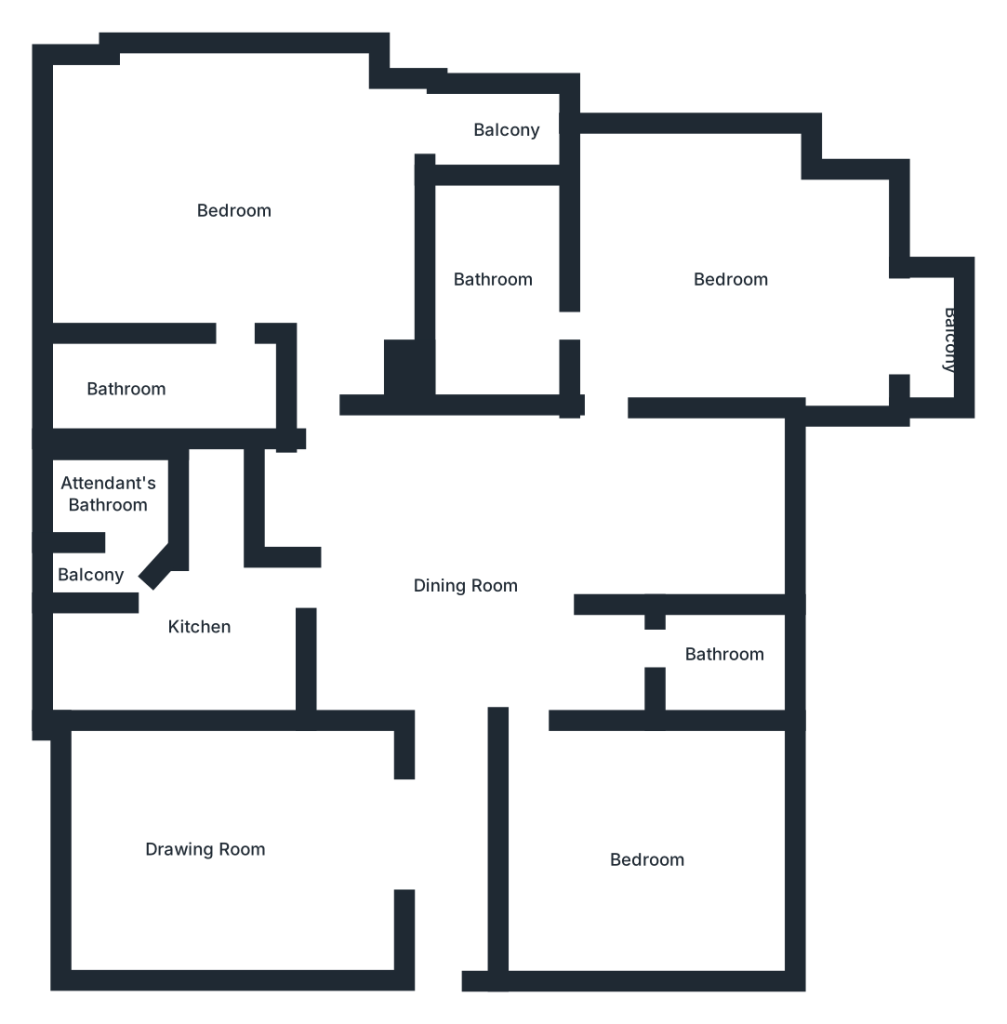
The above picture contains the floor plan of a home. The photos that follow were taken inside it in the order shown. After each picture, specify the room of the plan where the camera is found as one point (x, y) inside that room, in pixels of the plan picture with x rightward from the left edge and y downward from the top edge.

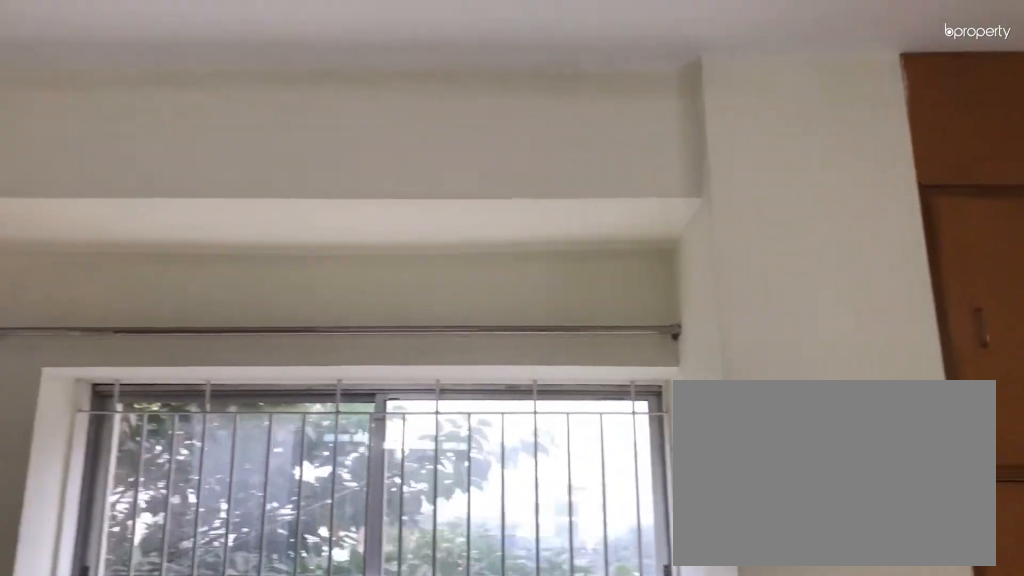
(733, 270)
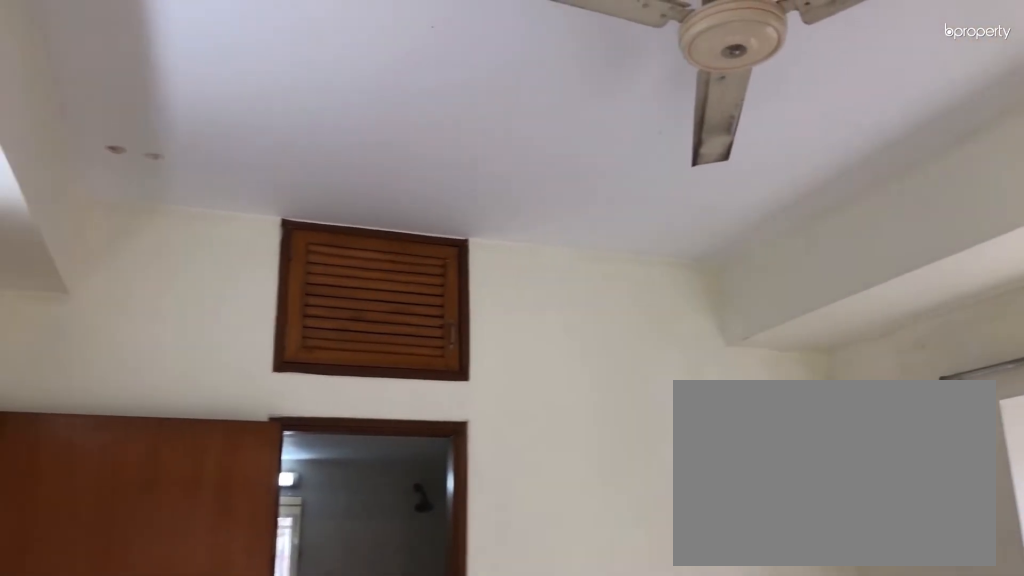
(733, 270)
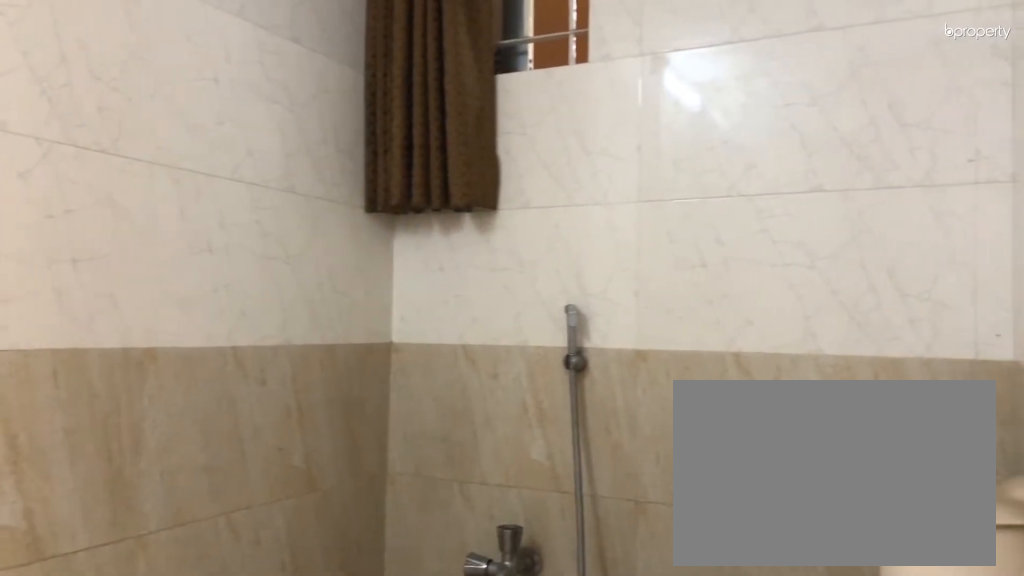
(495, 283)
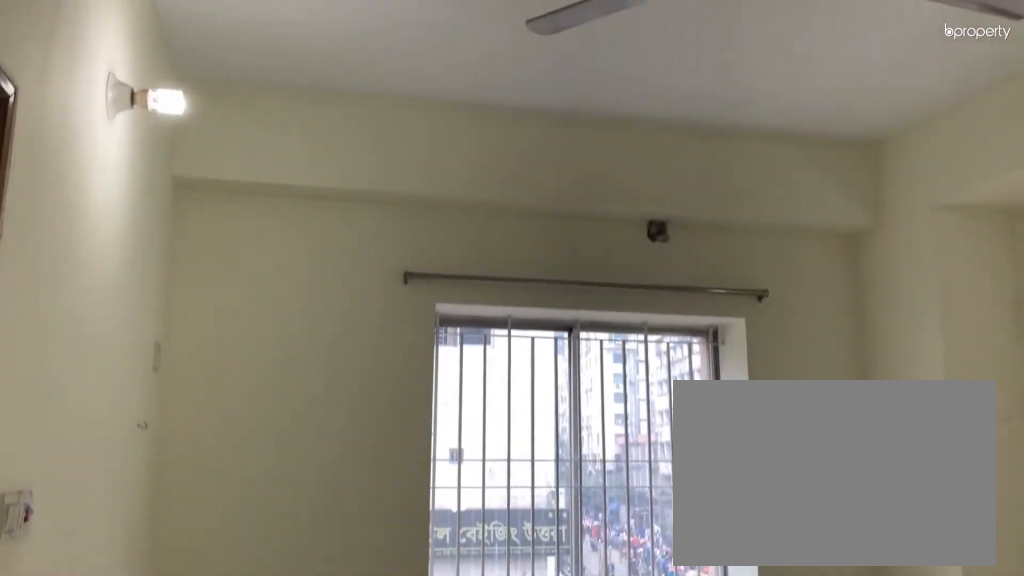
(223, 207)
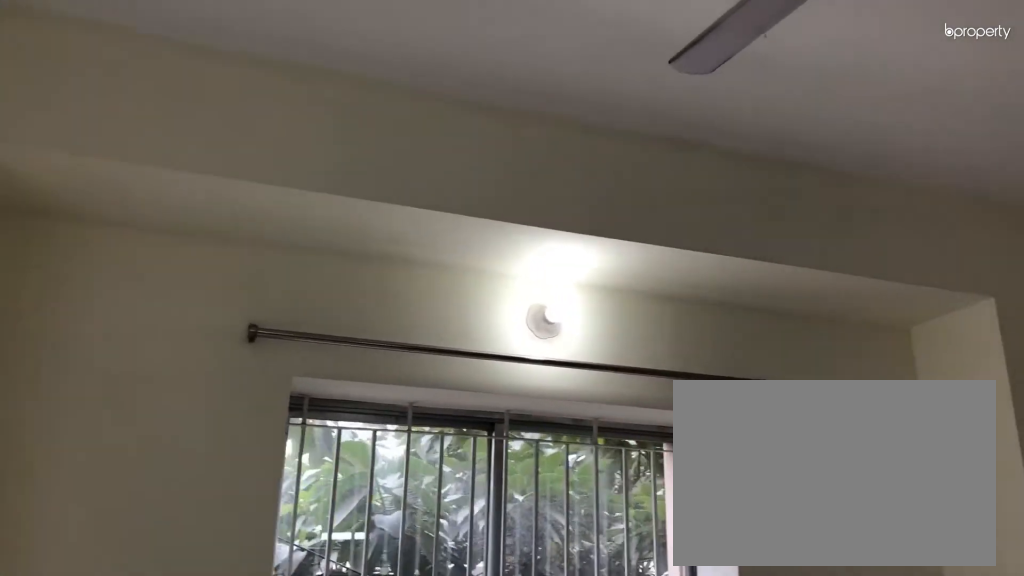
(223, 207)
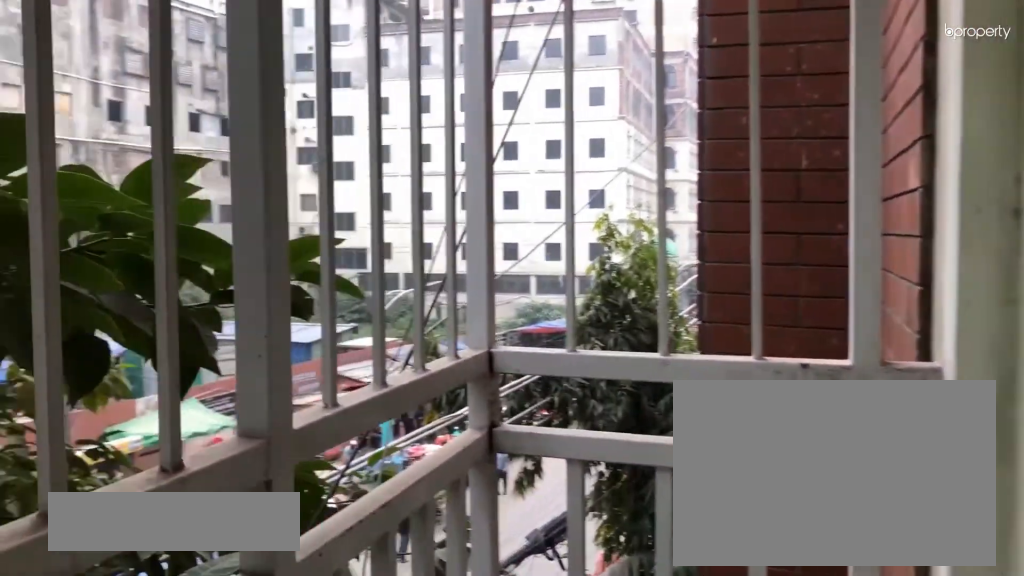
(511, 119)
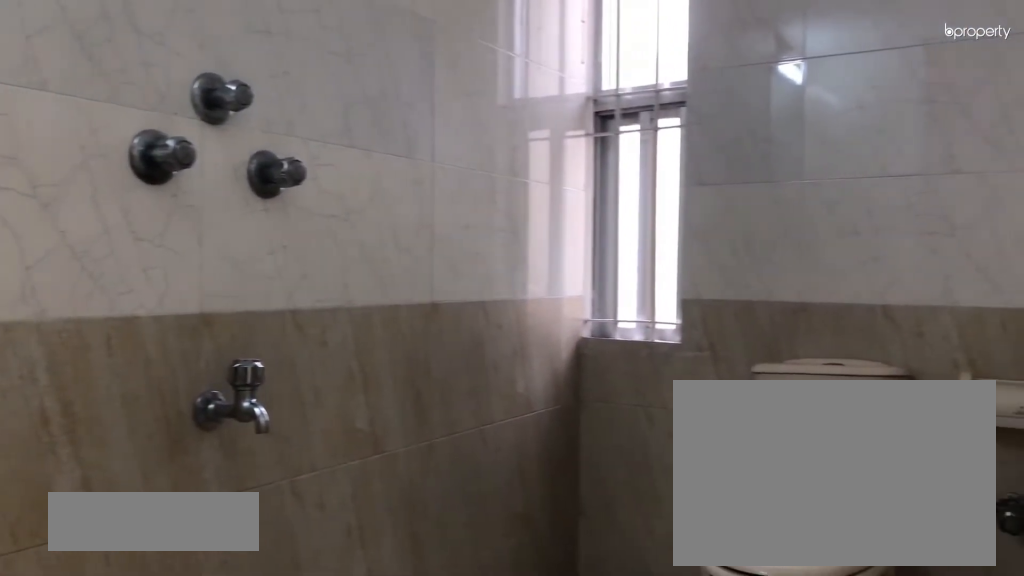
(151, 378)
